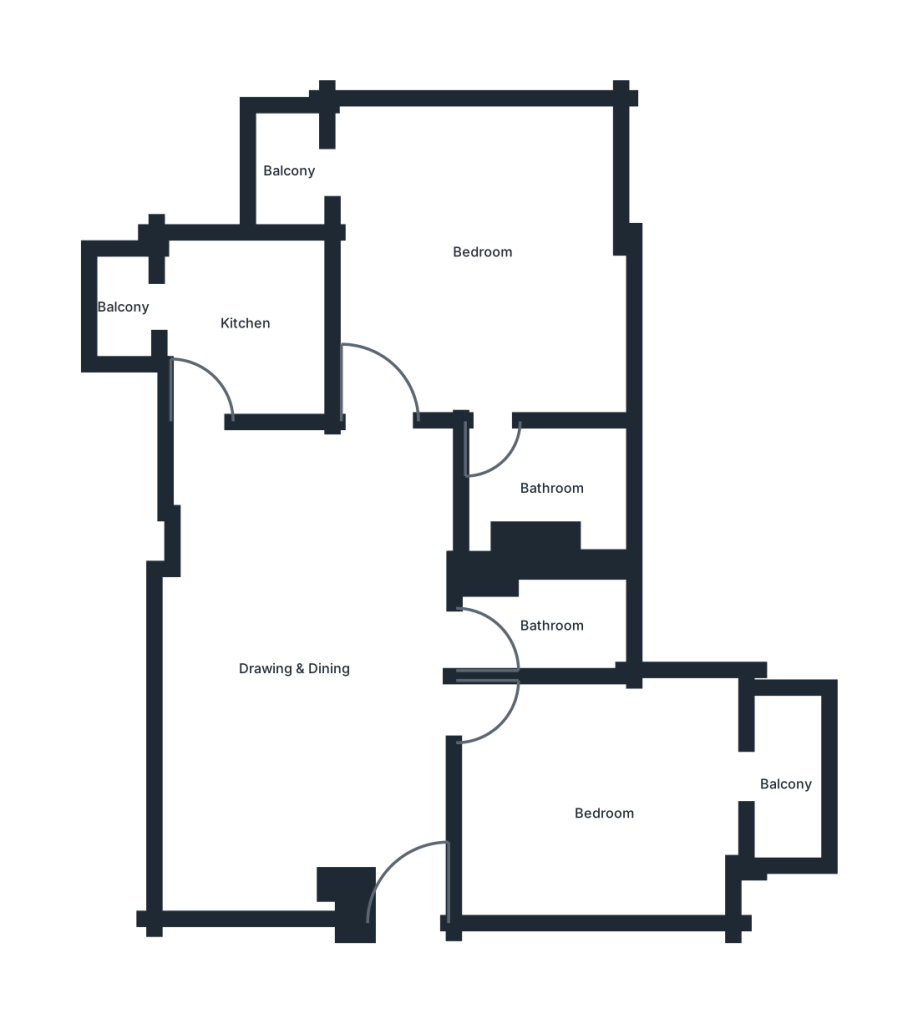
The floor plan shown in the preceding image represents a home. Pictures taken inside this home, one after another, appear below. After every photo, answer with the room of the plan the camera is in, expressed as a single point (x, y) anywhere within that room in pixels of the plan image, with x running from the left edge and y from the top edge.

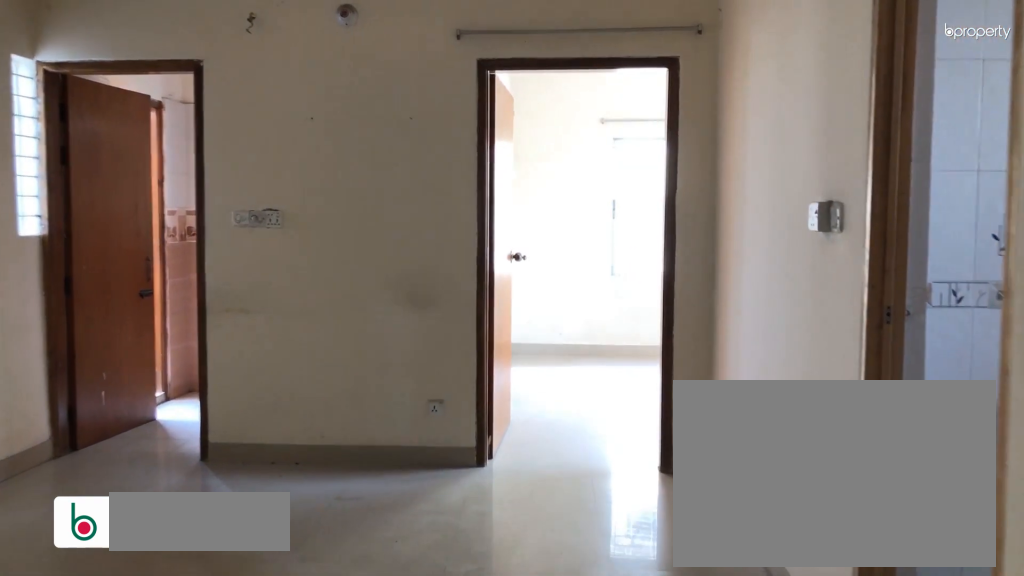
(295, 646)
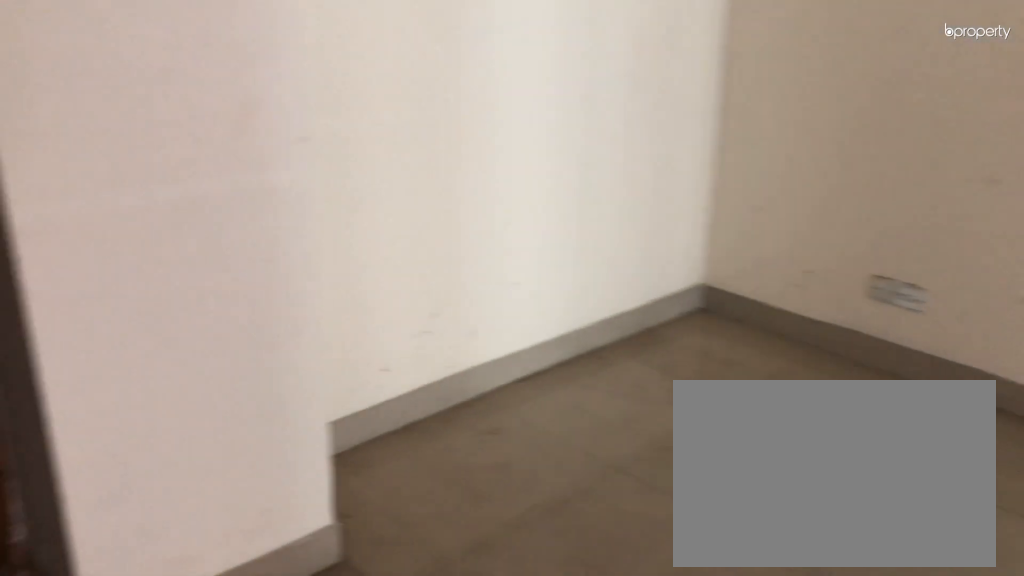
(295, 646)
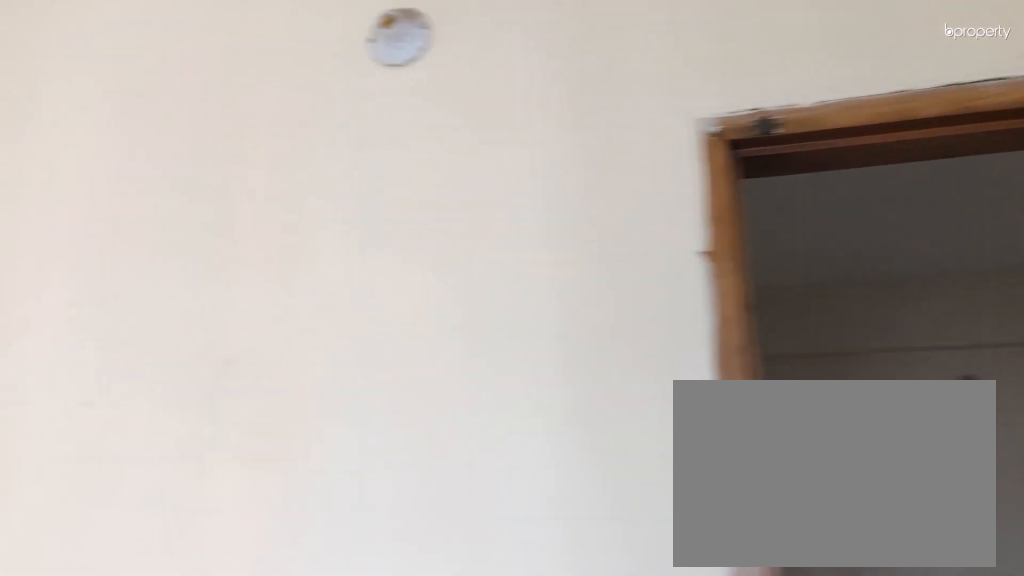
(597, 803)
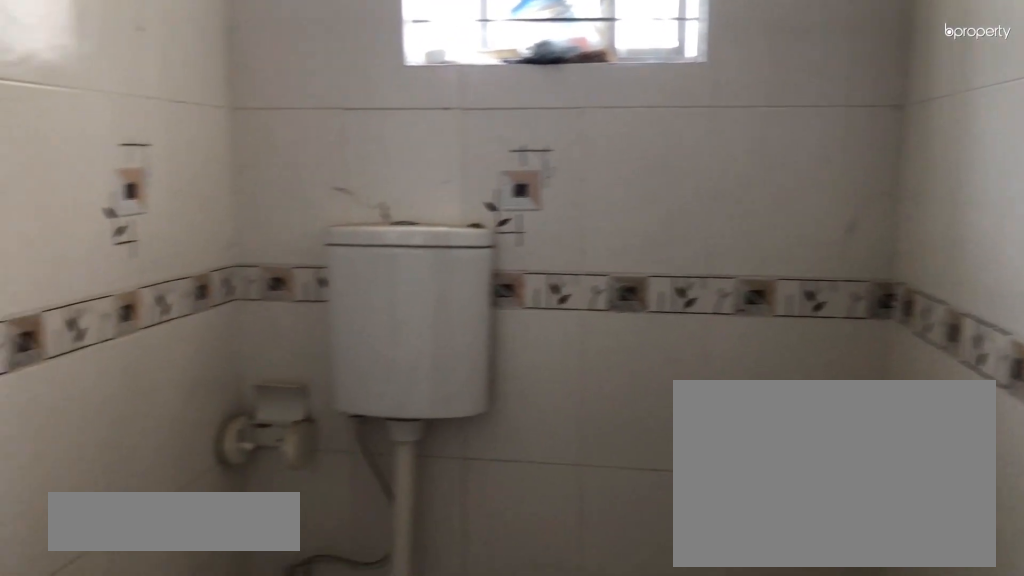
(544, 617)
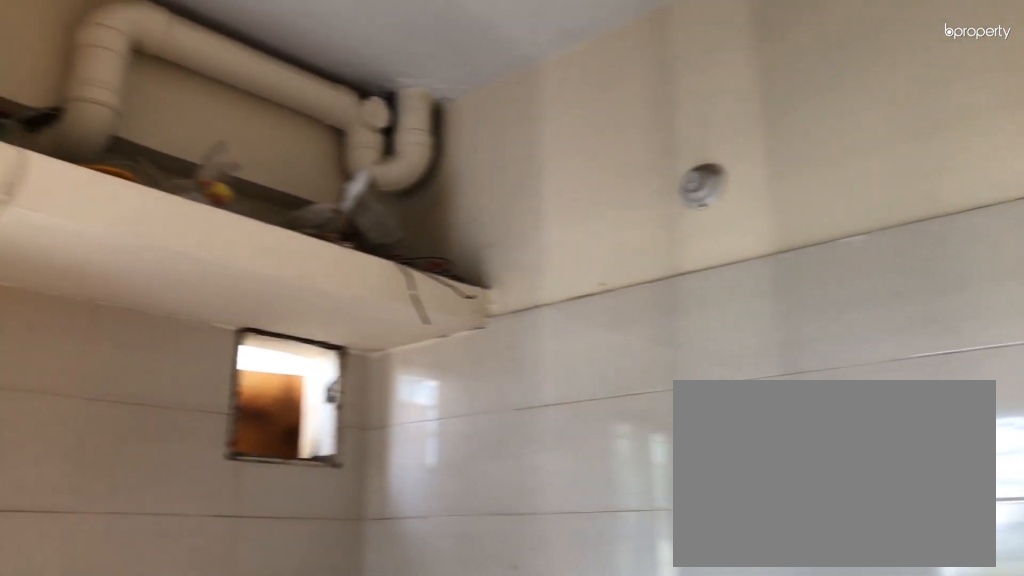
(236, 327)
